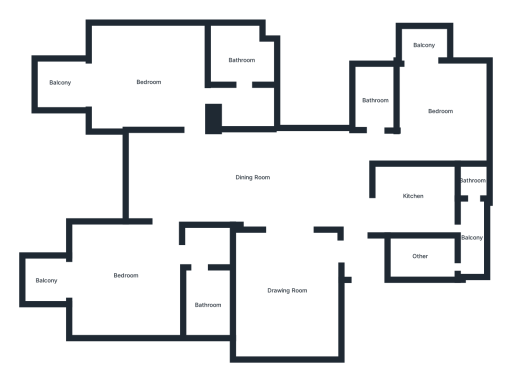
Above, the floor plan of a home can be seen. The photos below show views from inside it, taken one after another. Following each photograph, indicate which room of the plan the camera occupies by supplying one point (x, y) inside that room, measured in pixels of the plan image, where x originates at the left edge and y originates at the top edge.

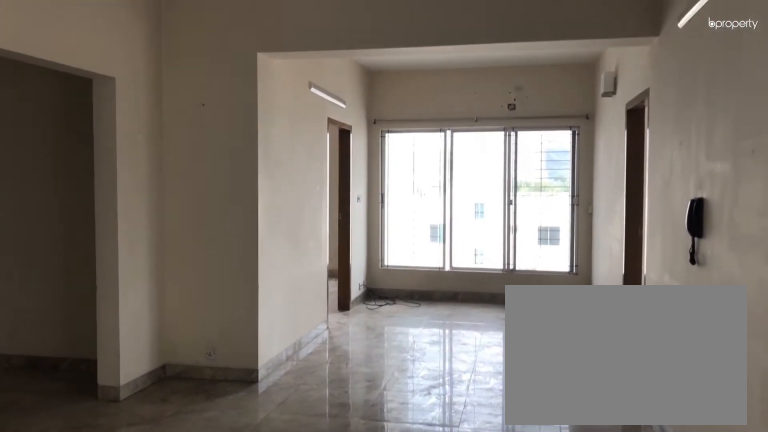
(252, 178)
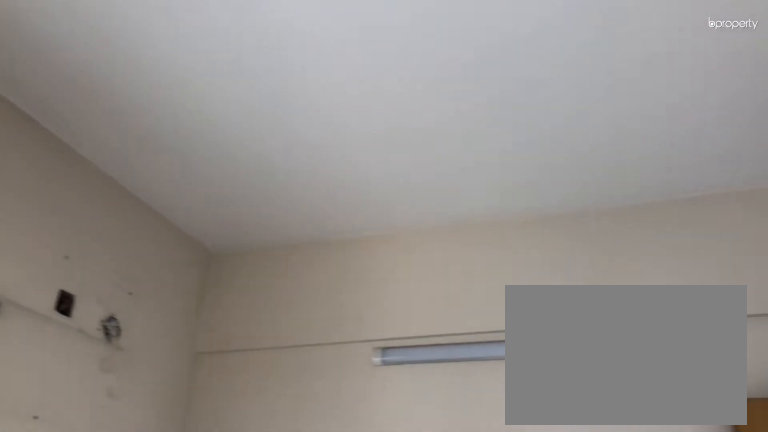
(440, 109)
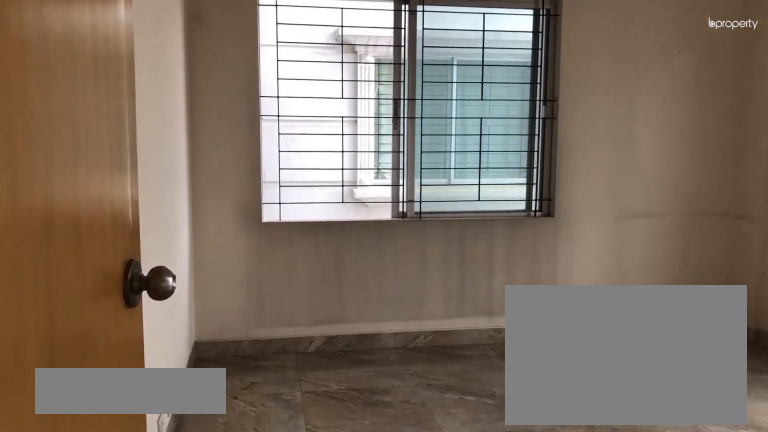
(125, 274)
